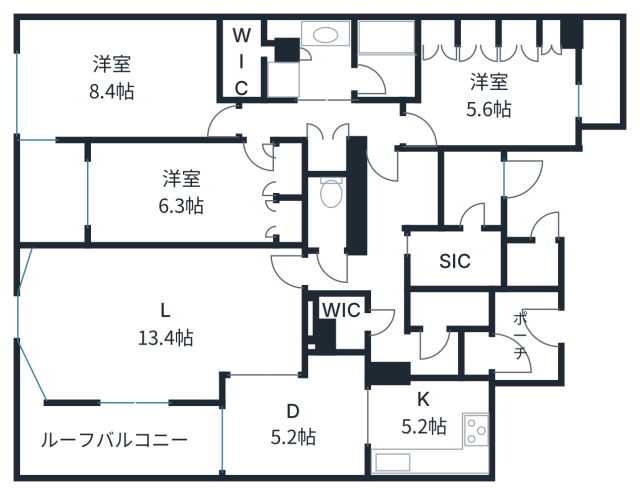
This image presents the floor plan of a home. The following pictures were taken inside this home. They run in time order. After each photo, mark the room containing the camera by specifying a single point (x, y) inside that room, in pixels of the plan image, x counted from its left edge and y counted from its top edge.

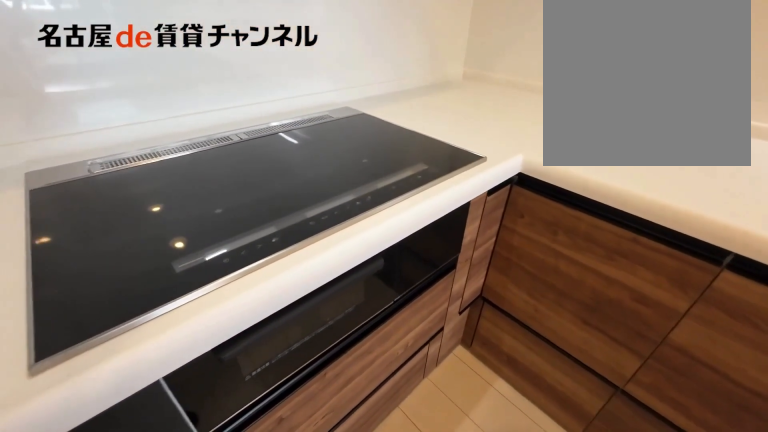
(430, 427)
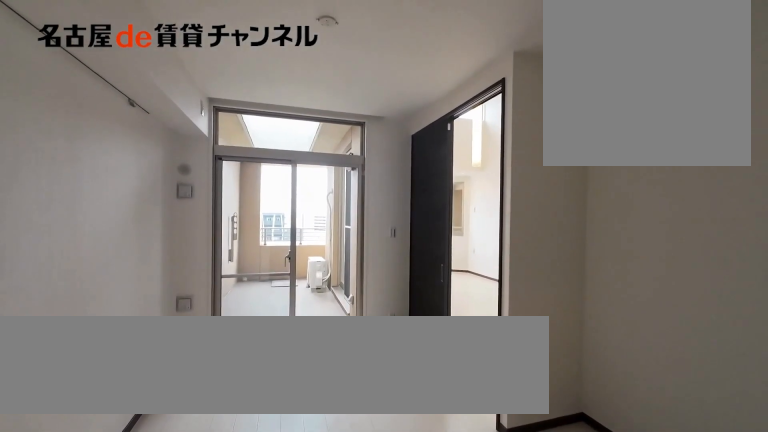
(297, 421)
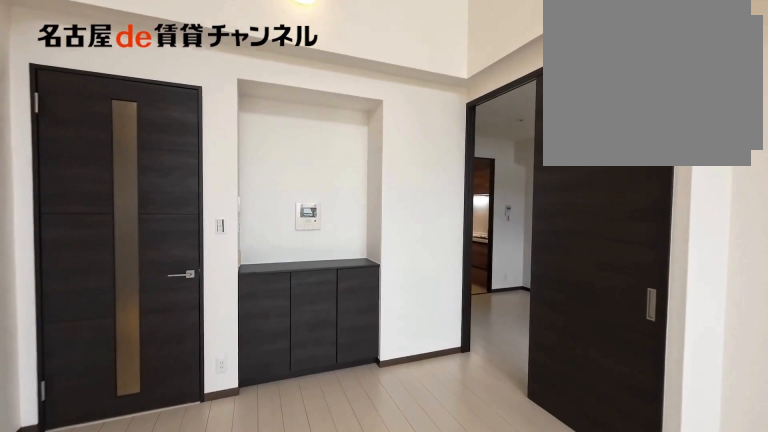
(160, 319)
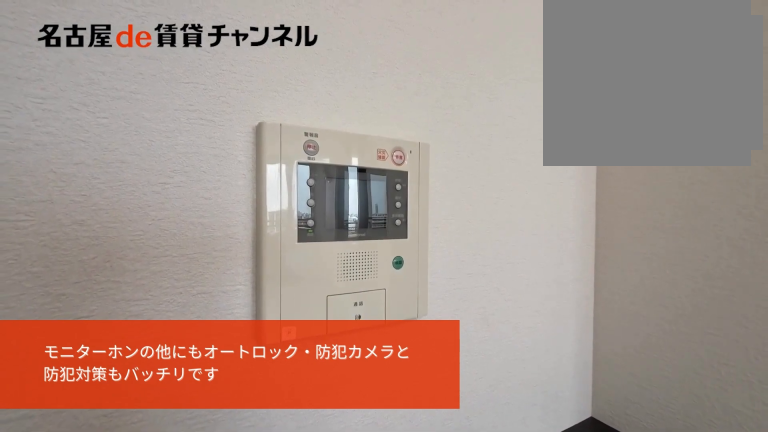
(160, 319)
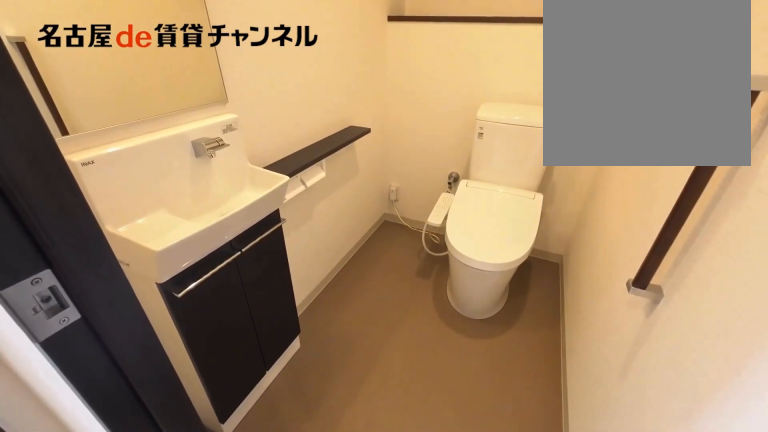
(326, 213)
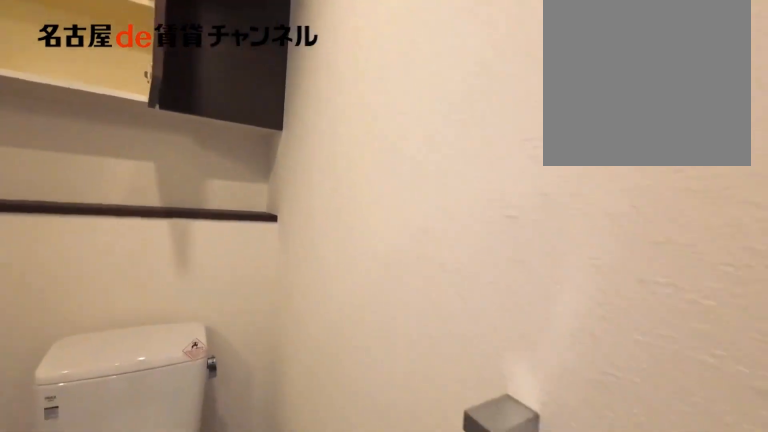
(326, 213)
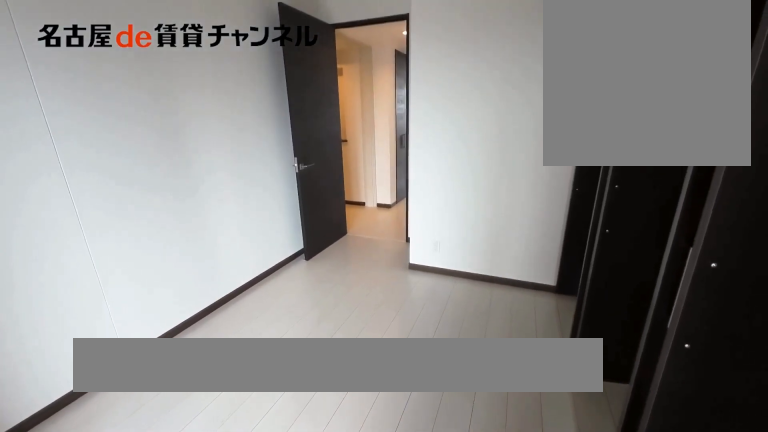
(494, 96)
